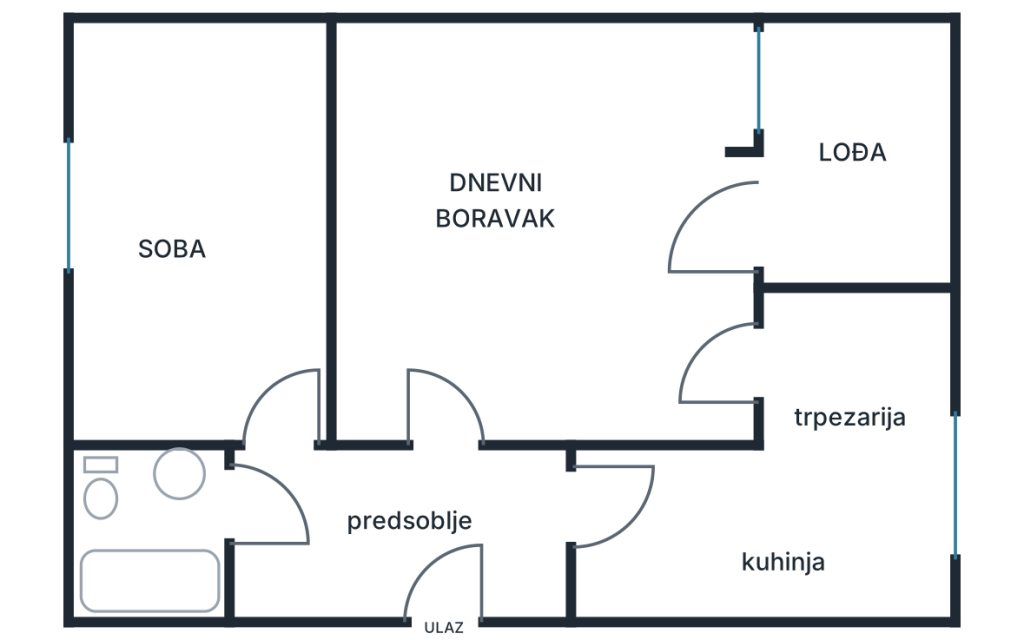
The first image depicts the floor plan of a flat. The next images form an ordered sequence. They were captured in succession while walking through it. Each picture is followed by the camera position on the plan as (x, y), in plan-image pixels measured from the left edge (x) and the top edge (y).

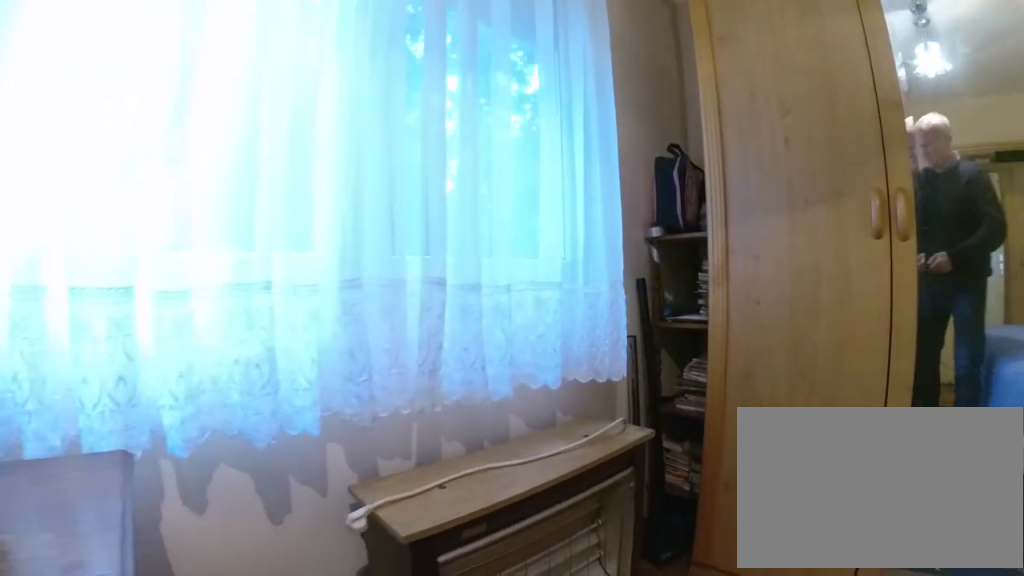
(145, 225)
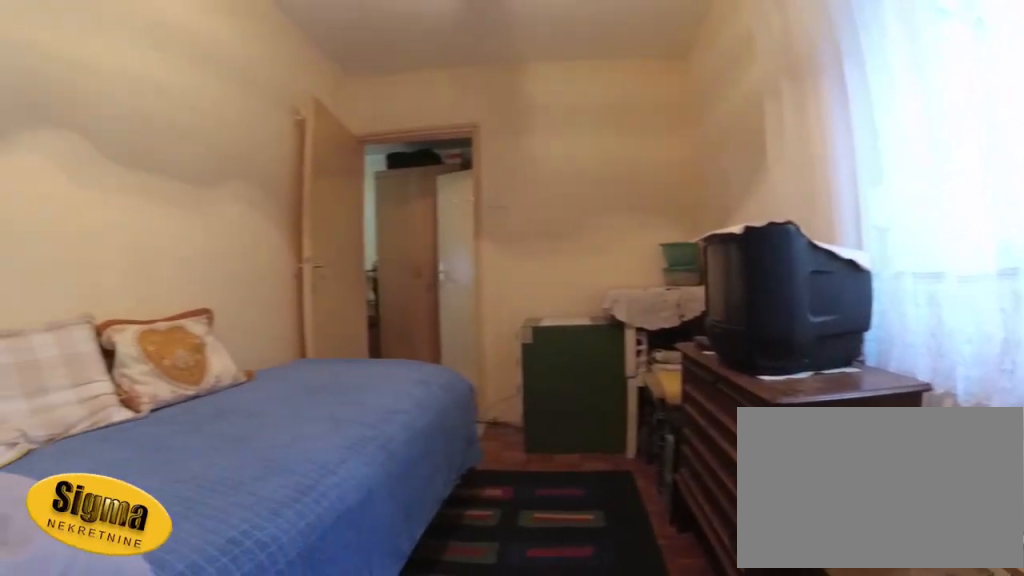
(146, 150)
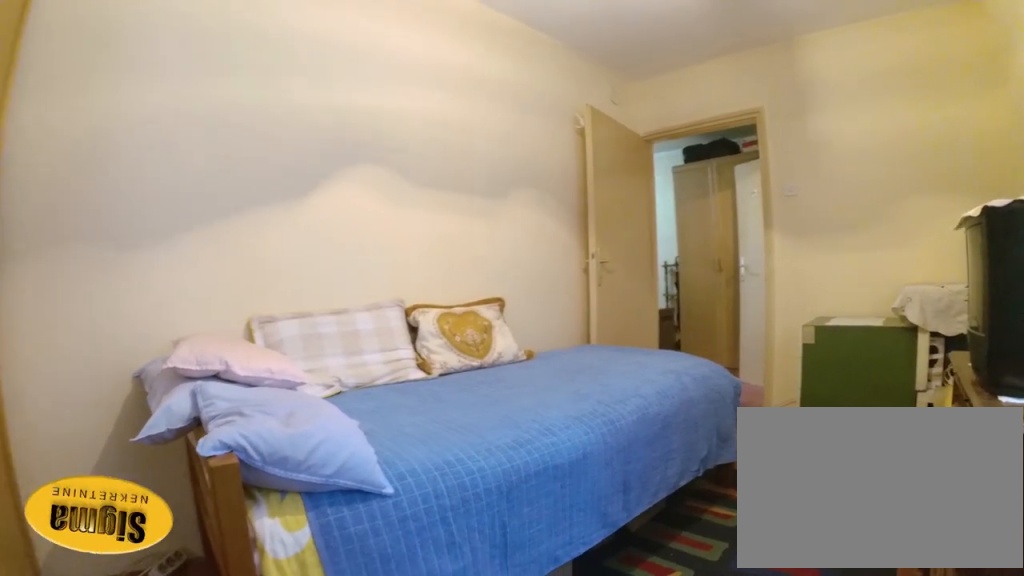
(125, 136)
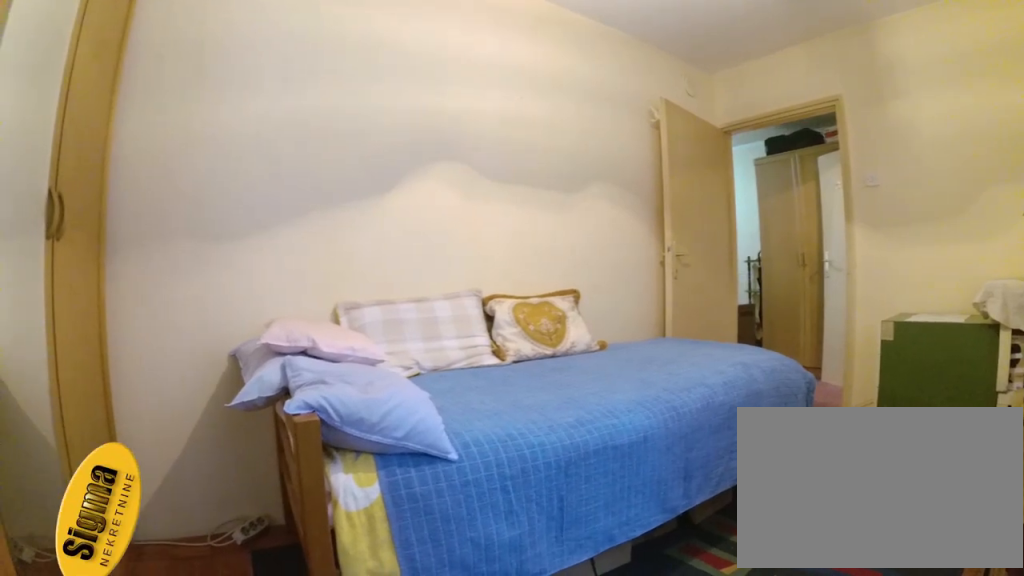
(123, 137)
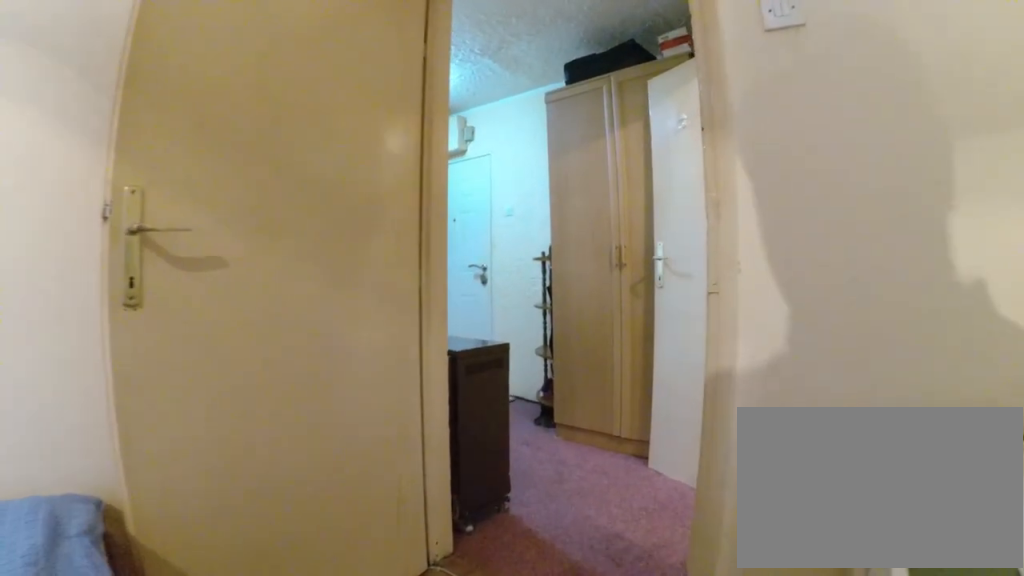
(222, 300)
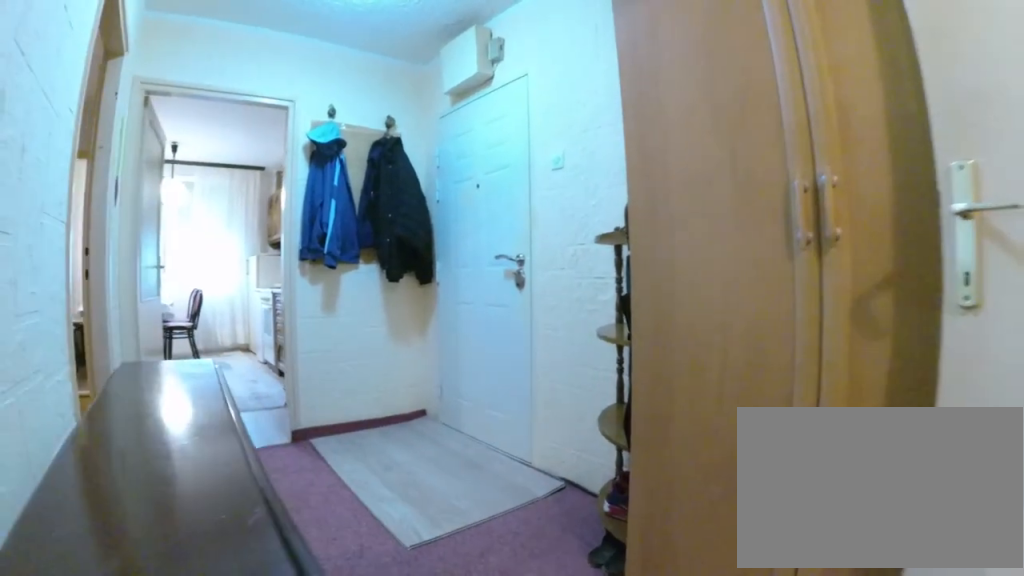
(287, 457)
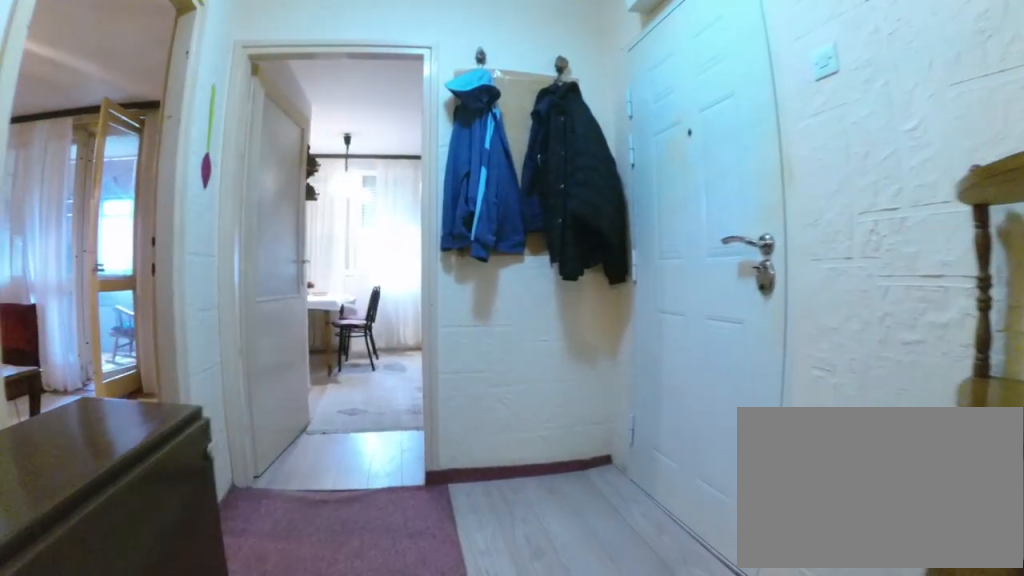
(346, 518)
